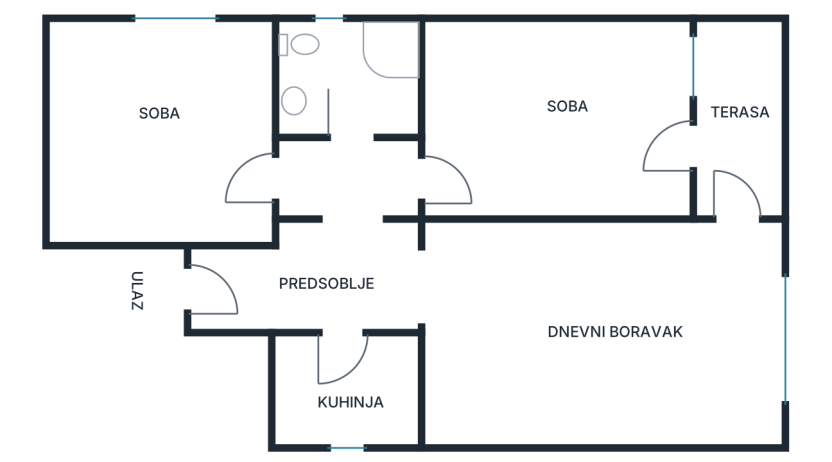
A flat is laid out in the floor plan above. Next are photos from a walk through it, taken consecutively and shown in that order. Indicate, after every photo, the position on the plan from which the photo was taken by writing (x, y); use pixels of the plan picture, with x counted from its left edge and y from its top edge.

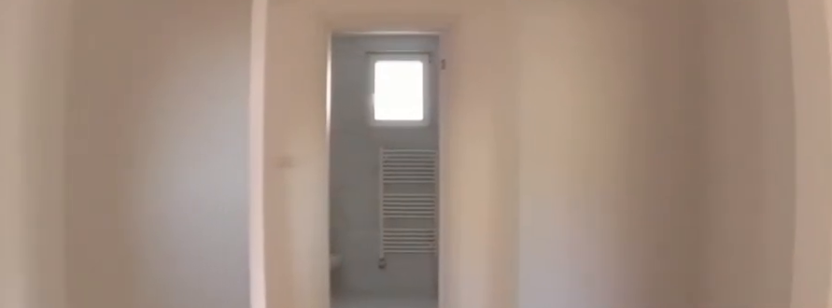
(369, 335)
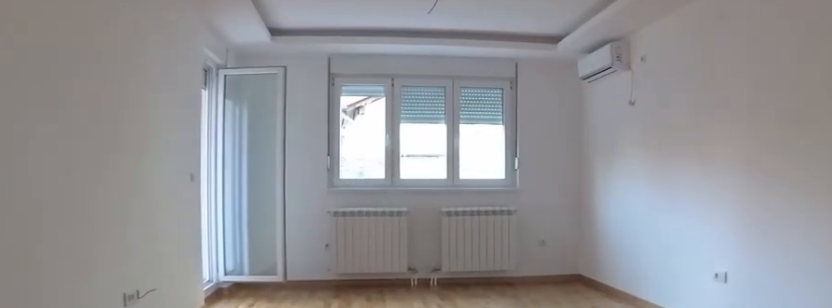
(429, 290)
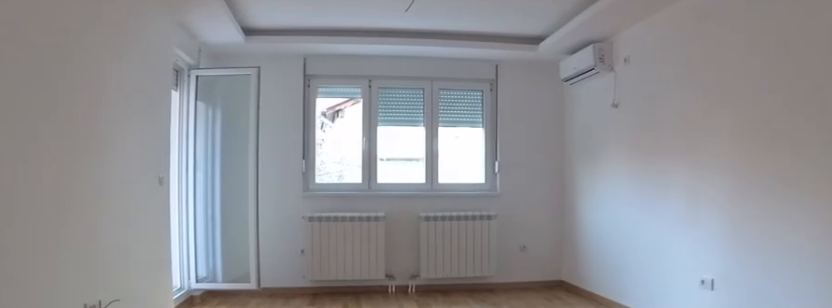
(436, 290)
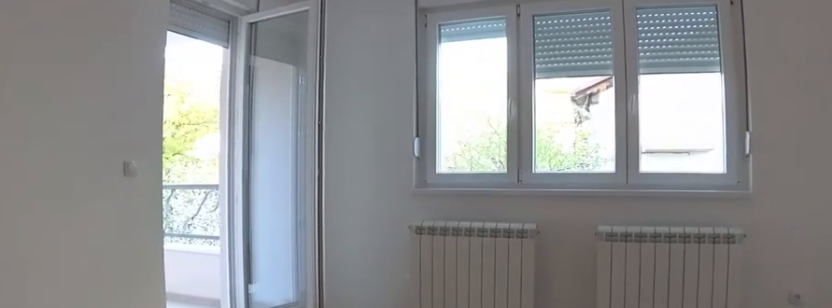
(684, 309)
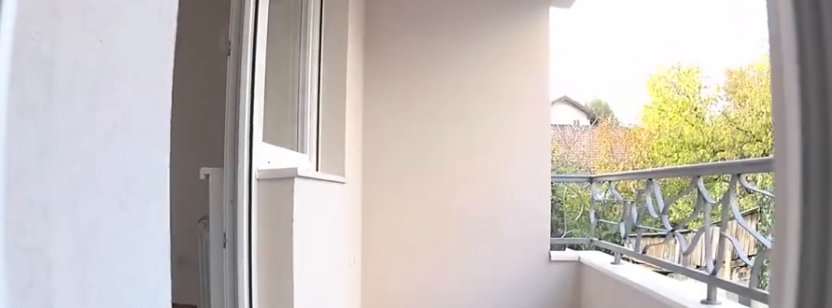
(727, 263)
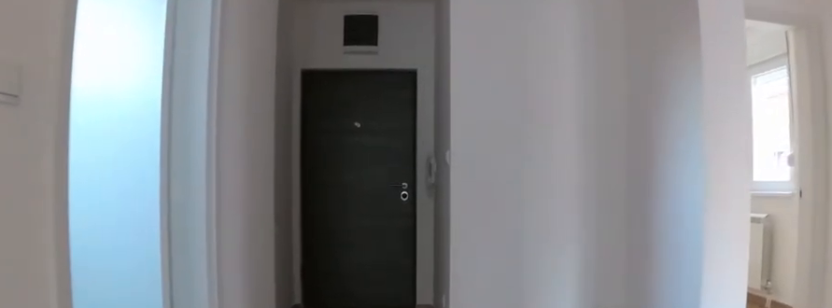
(449, 279)
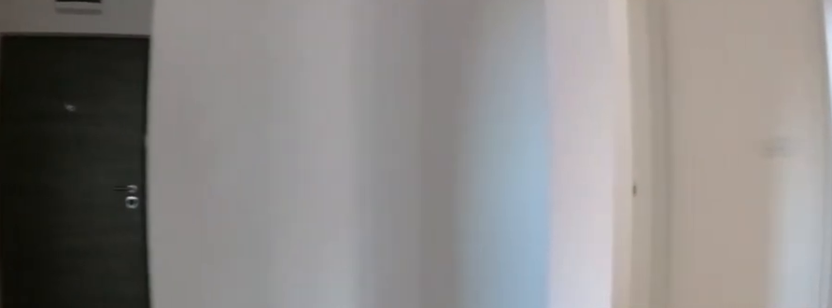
(390, 267)
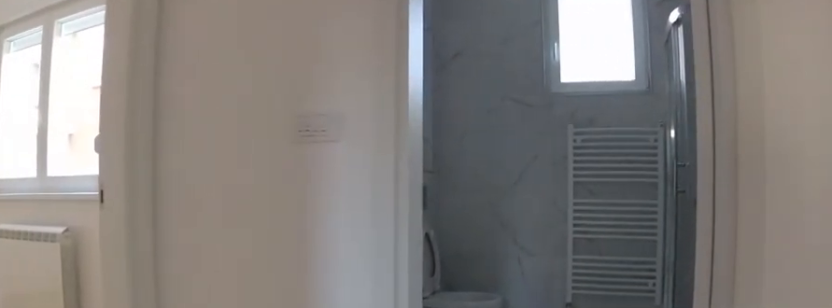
(363, 233)
